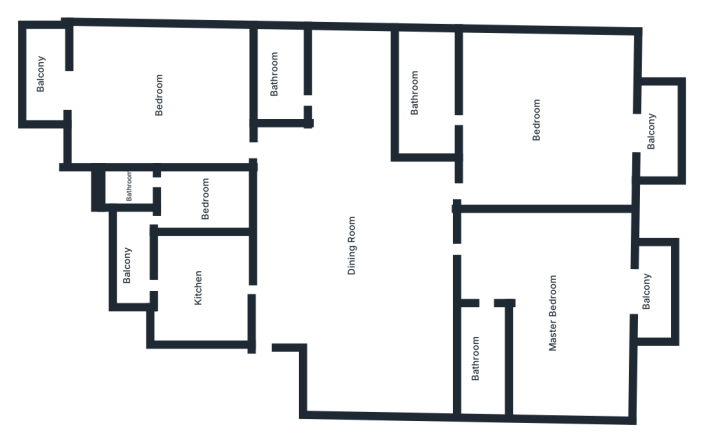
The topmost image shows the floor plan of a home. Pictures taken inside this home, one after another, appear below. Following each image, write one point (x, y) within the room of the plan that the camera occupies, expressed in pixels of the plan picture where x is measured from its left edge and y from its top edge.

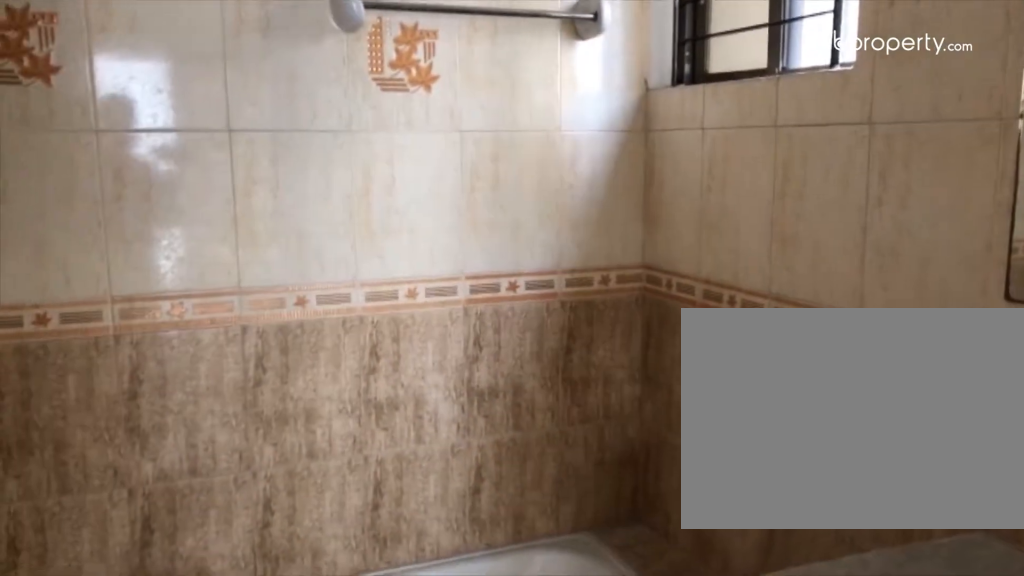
(430, 93)
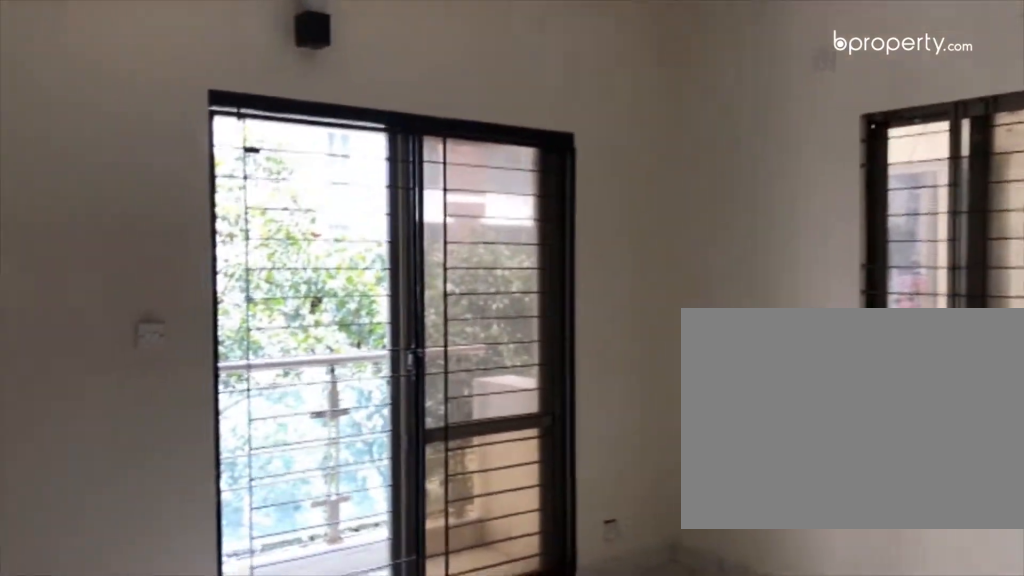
(557, 282)
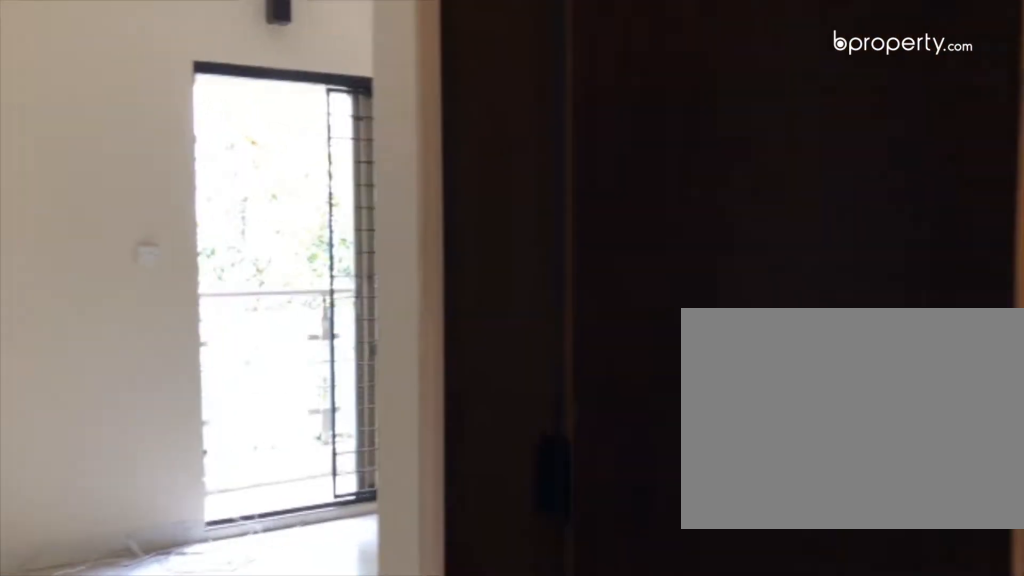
(483, 350)
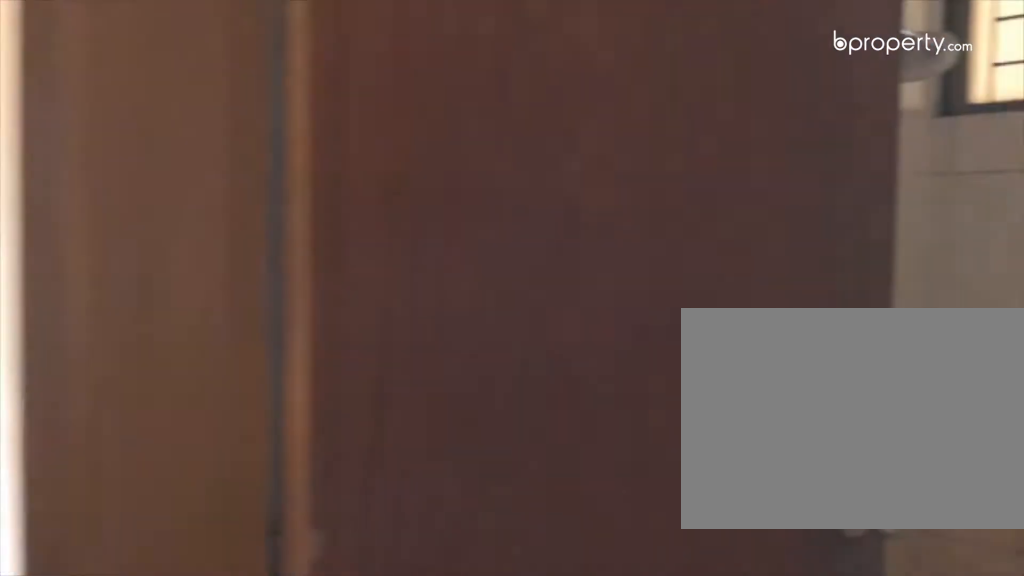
(483, 350)
